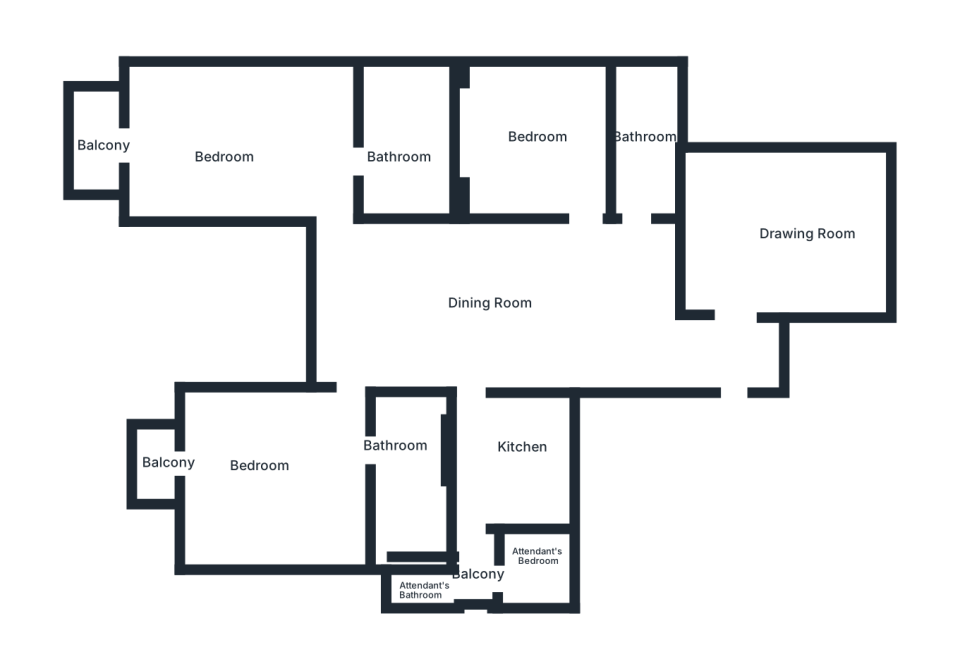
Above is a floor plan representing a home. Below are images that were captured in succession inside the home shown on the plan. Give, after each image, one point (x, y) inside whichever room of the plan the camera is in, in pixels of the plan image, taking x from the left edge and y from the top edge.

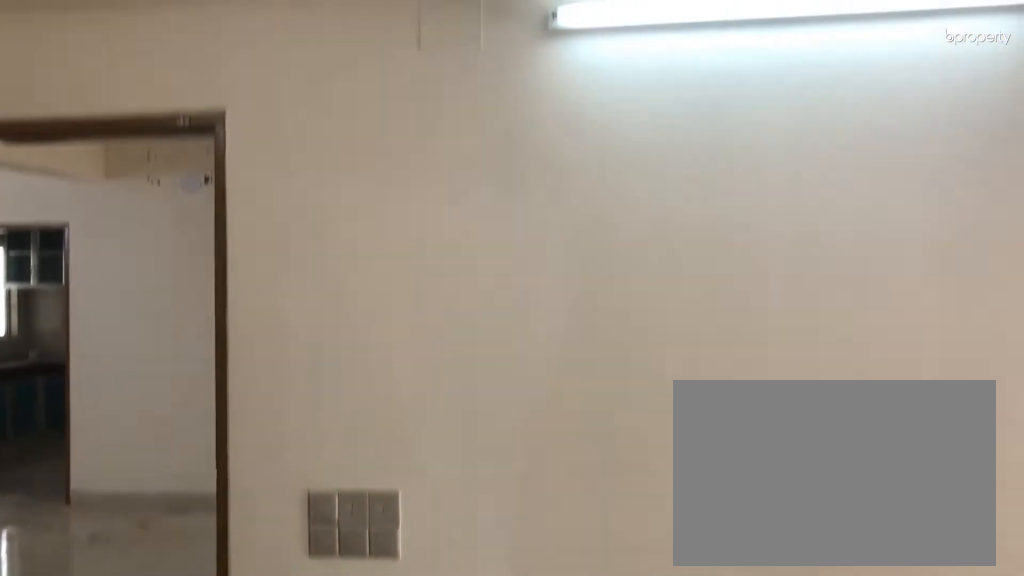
(211, 135)
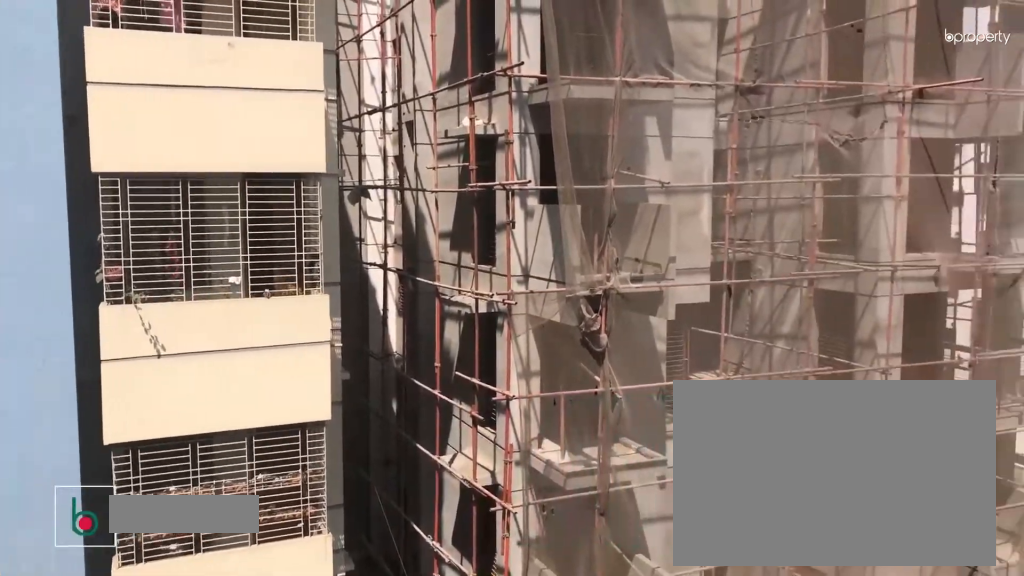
(104, 143)
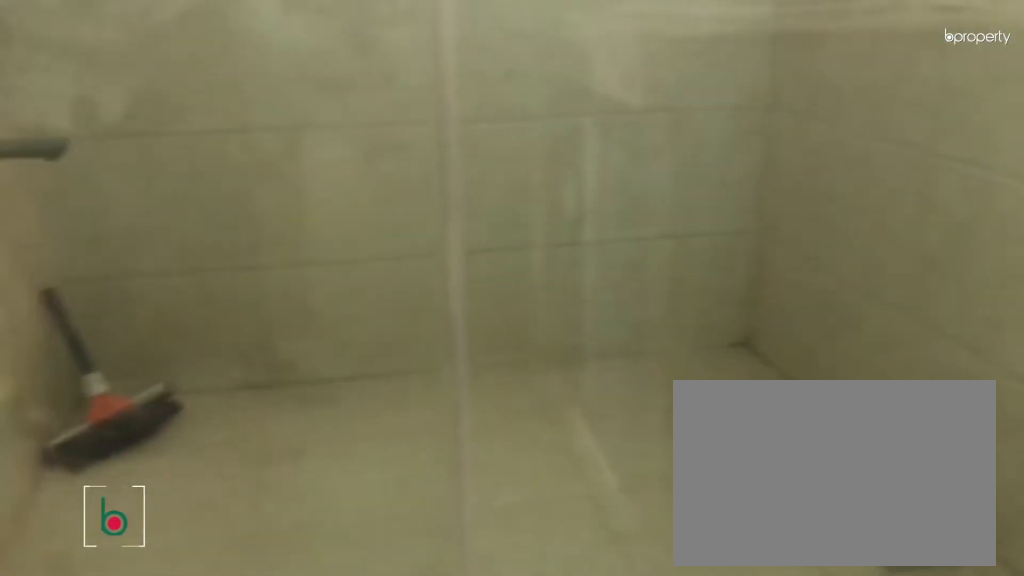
(409, 155)
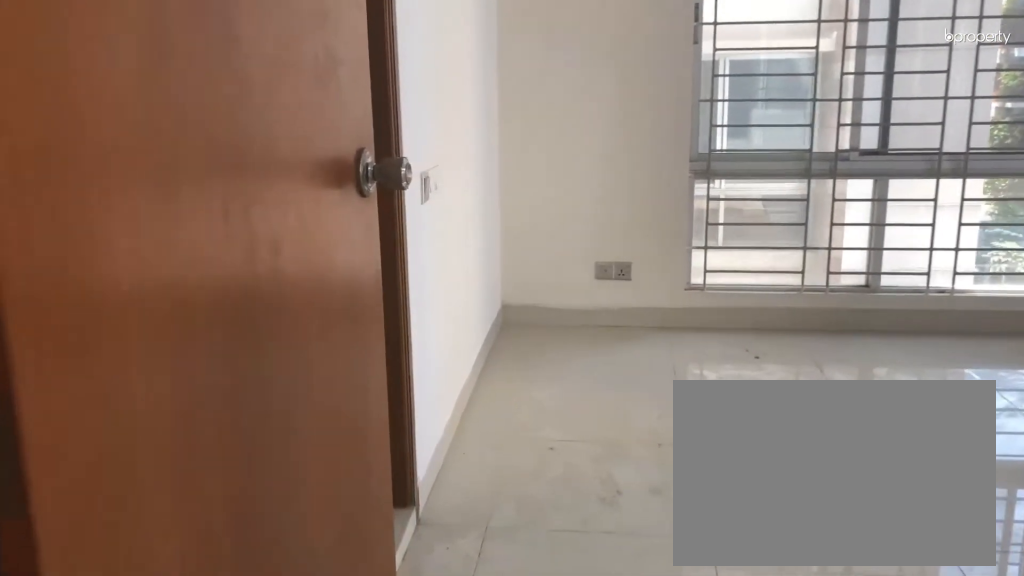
(262, 475)
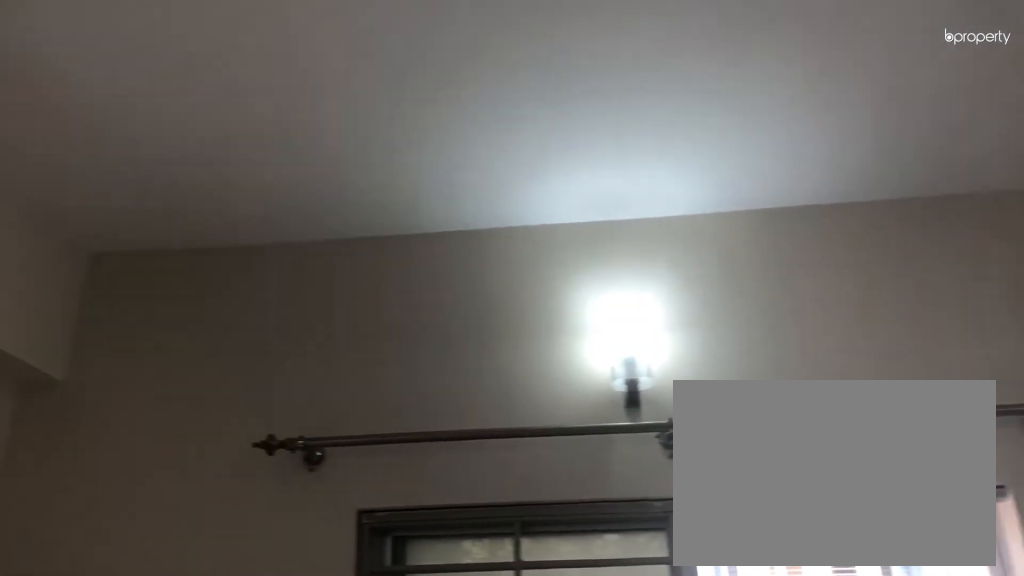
(262, 475)
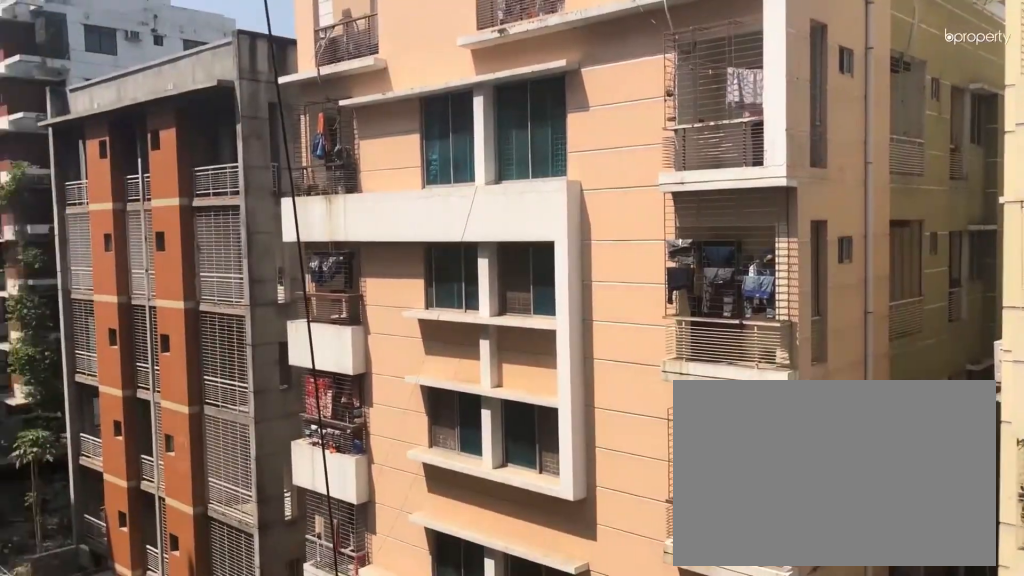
(163, 470)
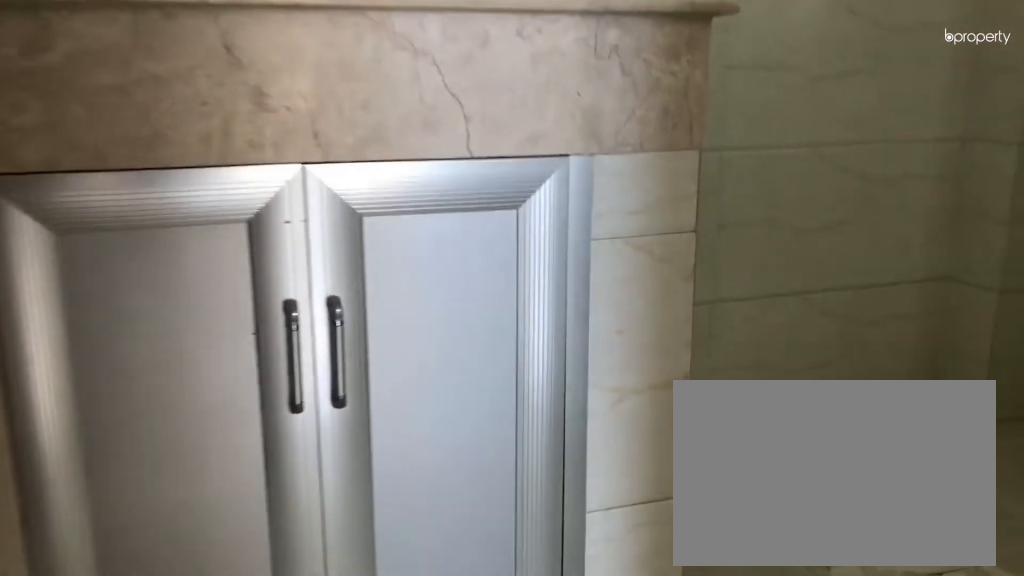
(413, 458)
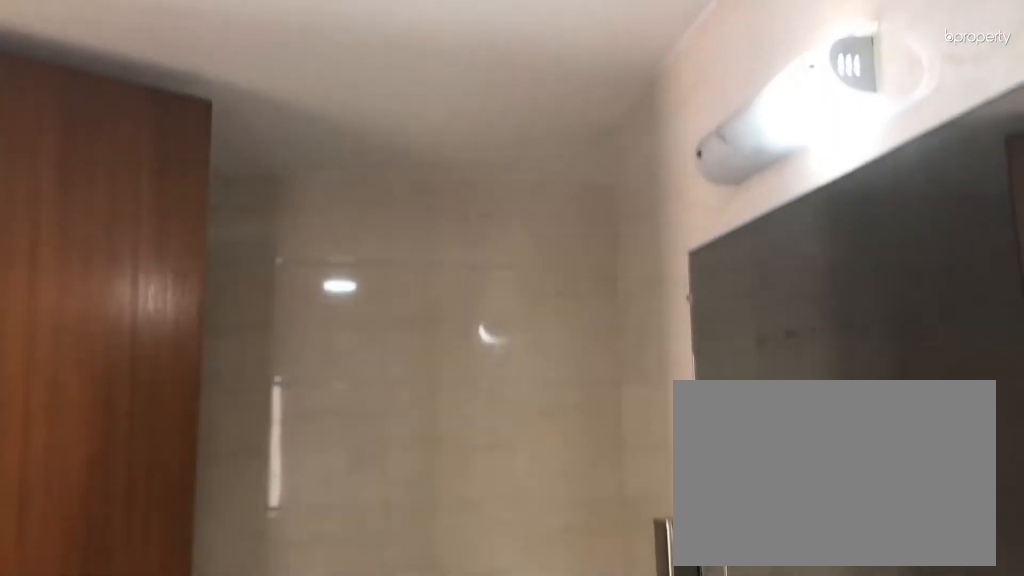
(413, 458)
